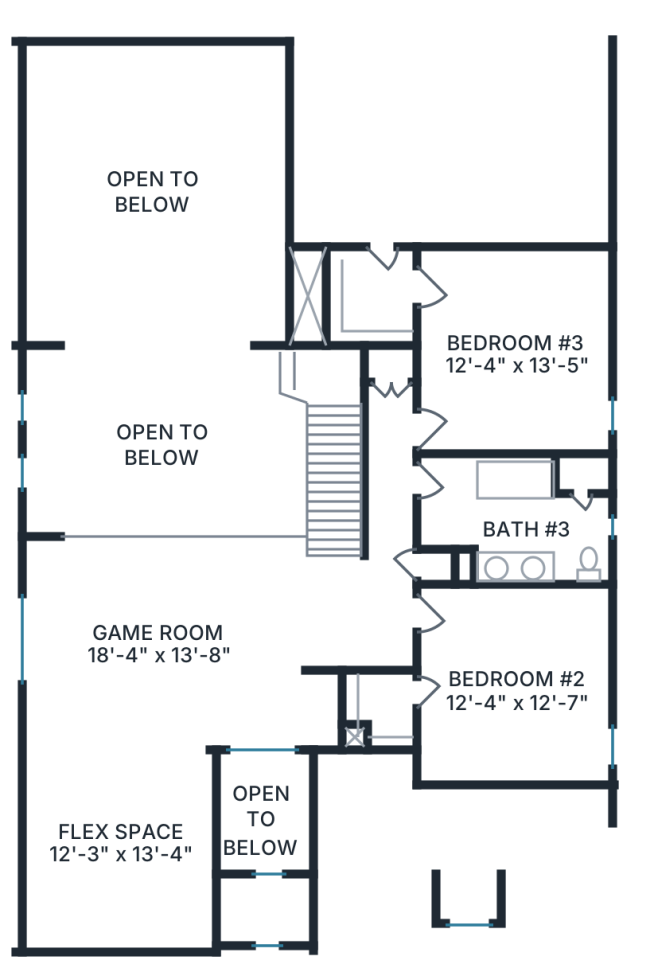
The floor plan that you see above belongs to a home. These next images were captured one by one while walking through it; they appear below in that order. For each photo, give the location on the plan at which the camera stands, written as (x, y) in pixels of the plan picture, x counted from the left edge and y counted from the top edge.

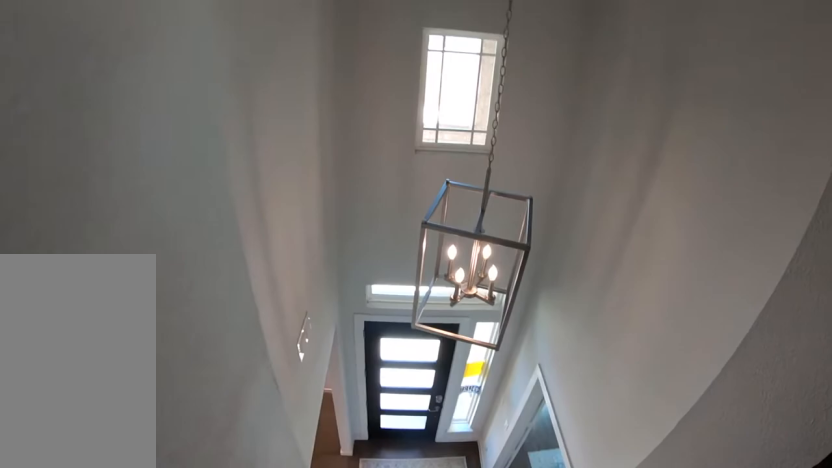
(254, 746)
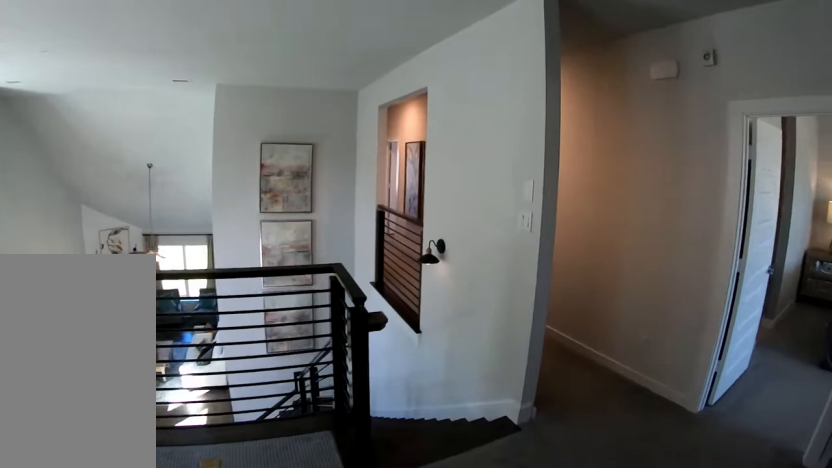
(254, 706)
